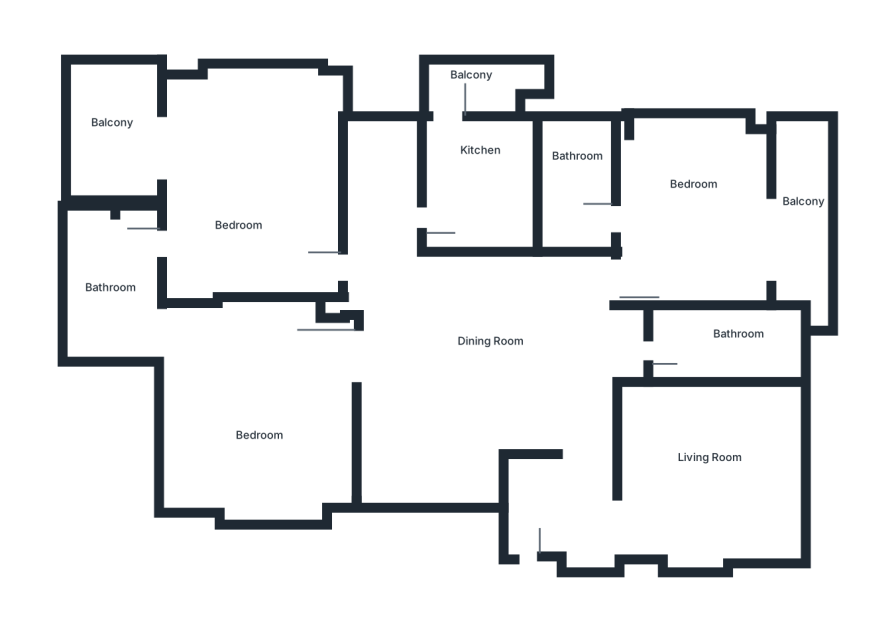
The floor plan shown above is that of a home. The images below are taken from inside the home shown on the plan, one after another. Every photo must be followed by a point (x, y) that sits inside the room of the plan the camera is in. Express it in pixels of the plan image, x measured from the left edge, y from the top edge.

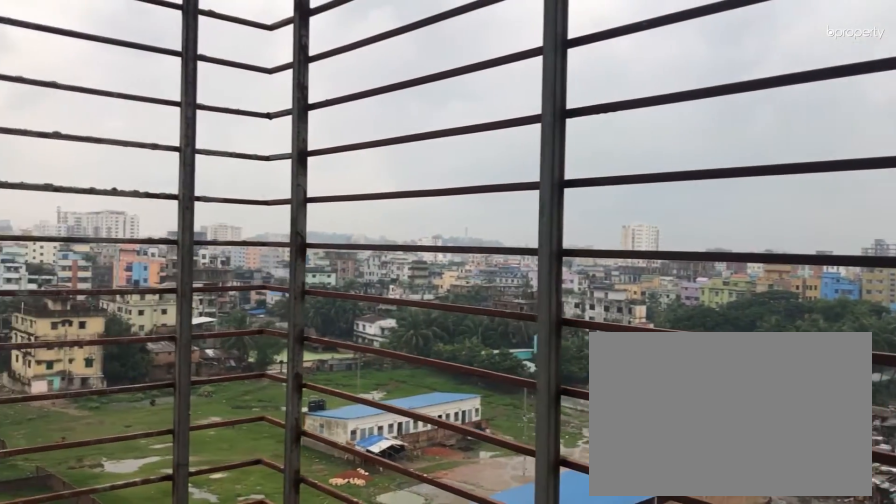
(811, 223)
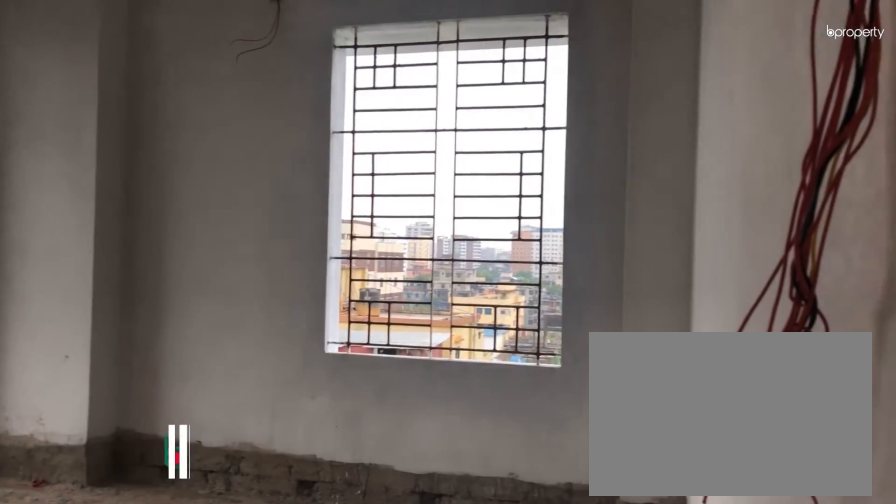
(234, 196)
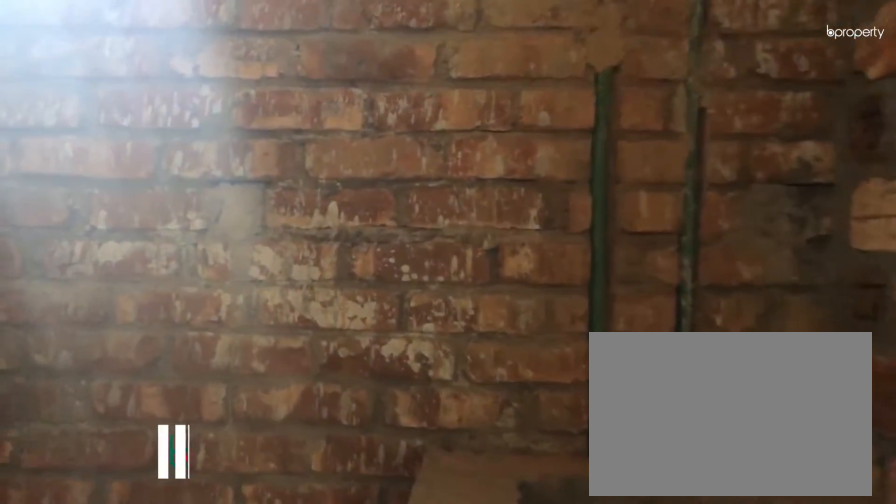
(103, 278)
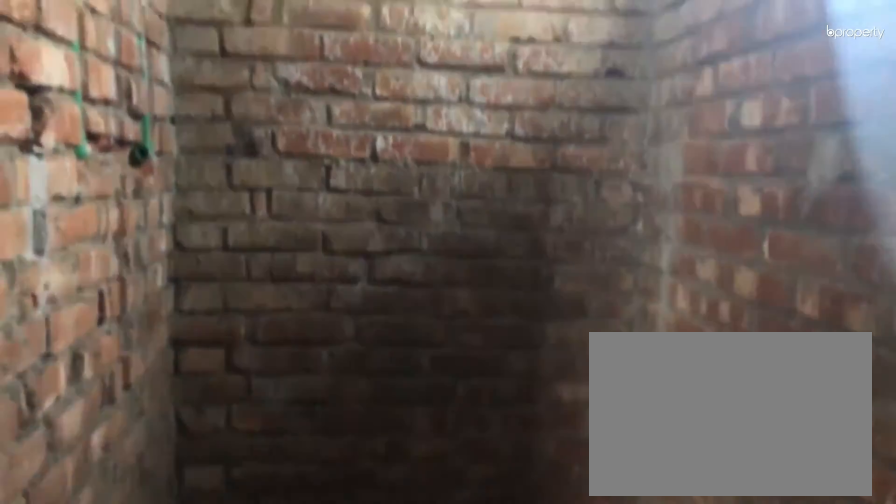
(103, 280)
